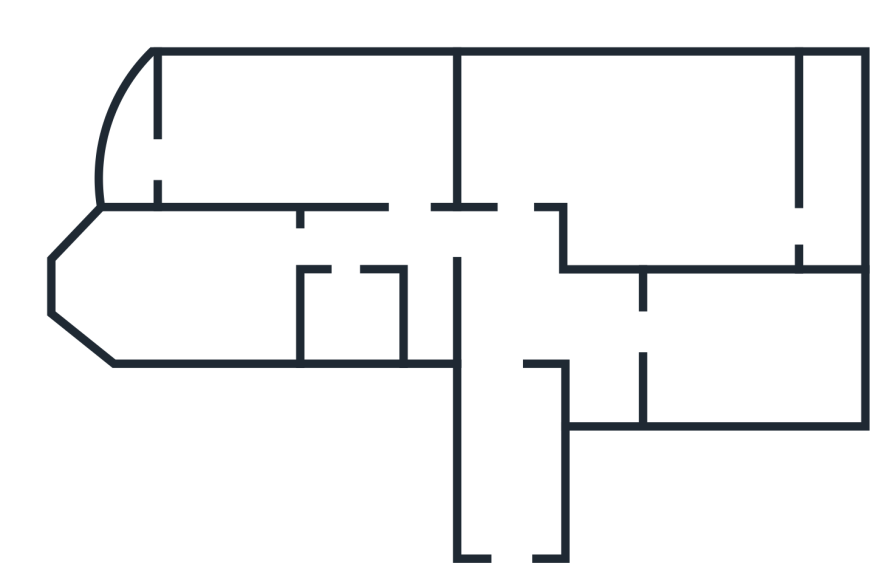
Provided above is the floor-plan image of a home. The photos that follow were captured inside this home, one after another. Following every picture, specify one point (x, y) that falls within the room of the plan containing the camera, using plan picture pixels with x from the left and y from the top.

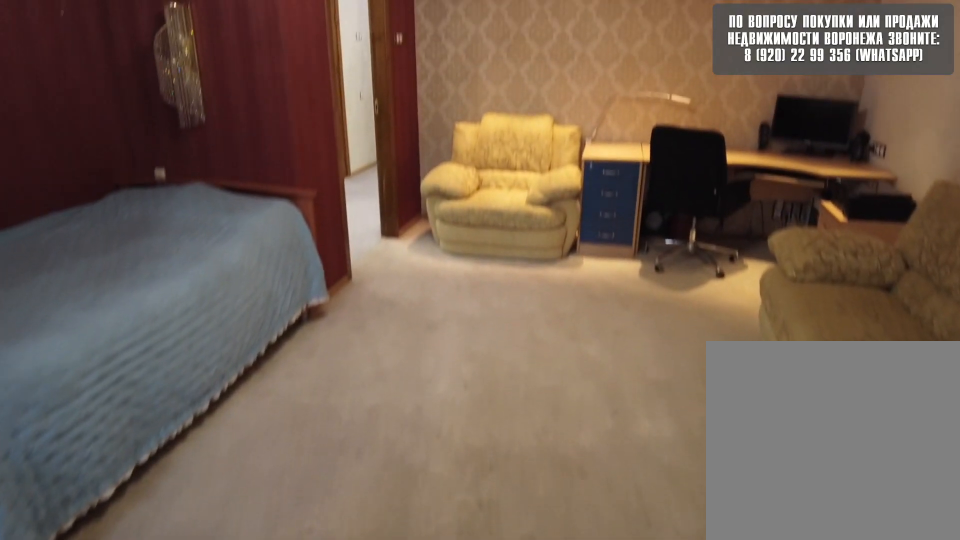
(707, 212)
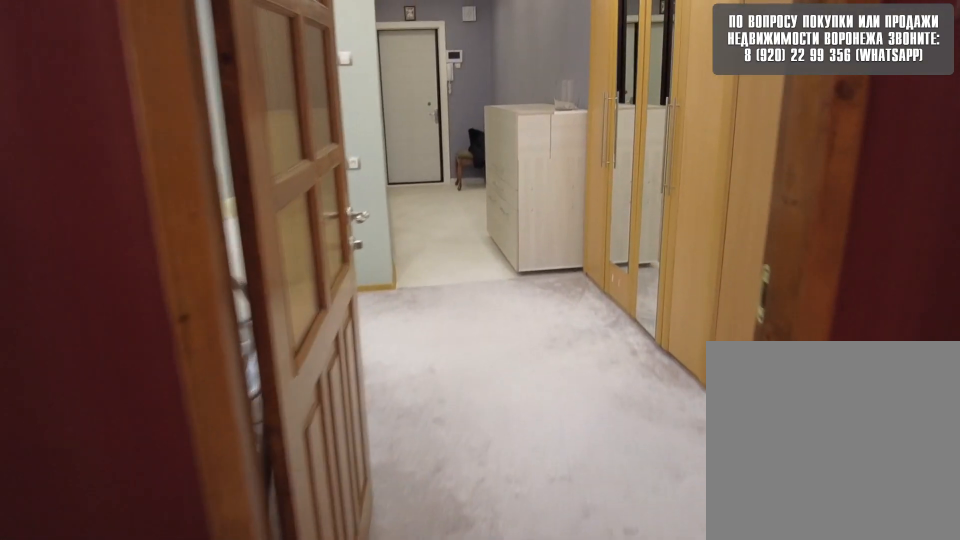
(512, 185)
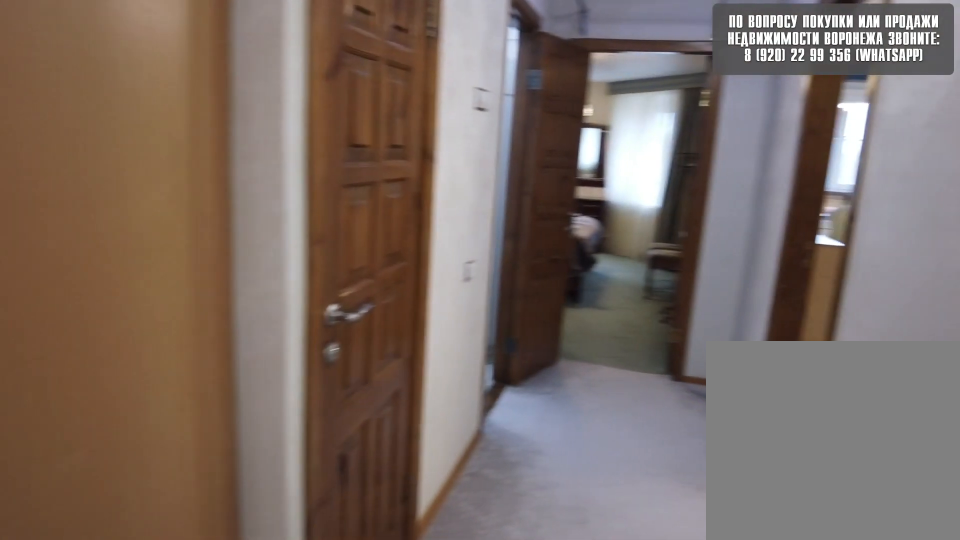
(512, 251)
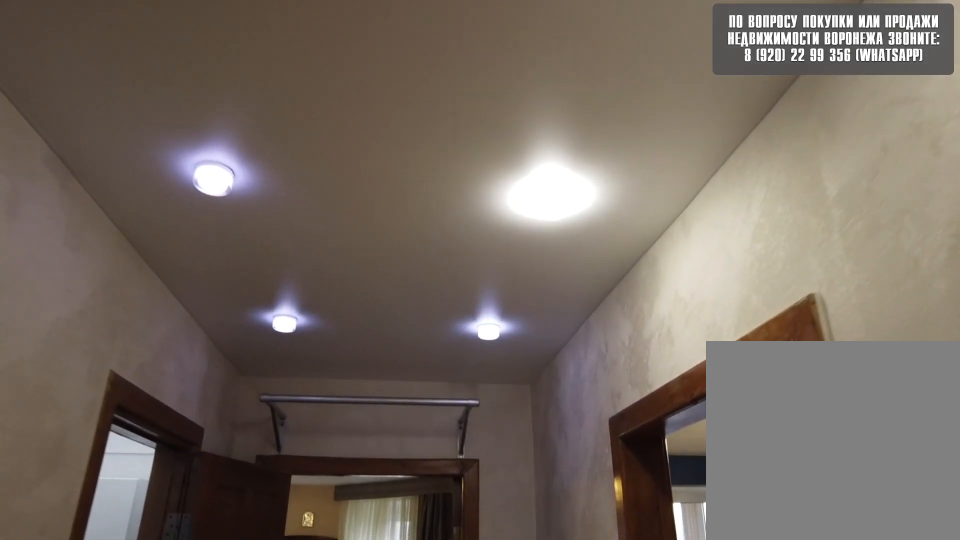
(512, 251)
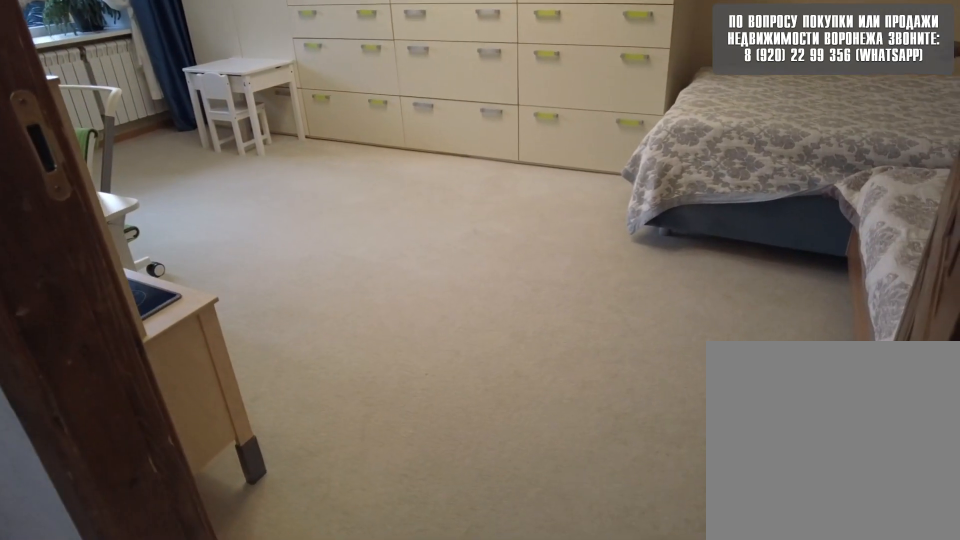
(407, 236)
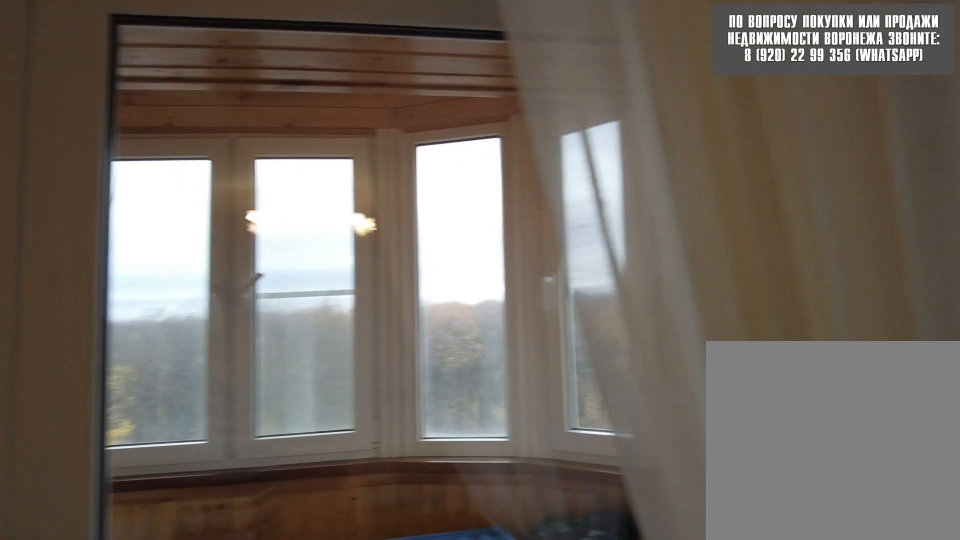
(368, 141)
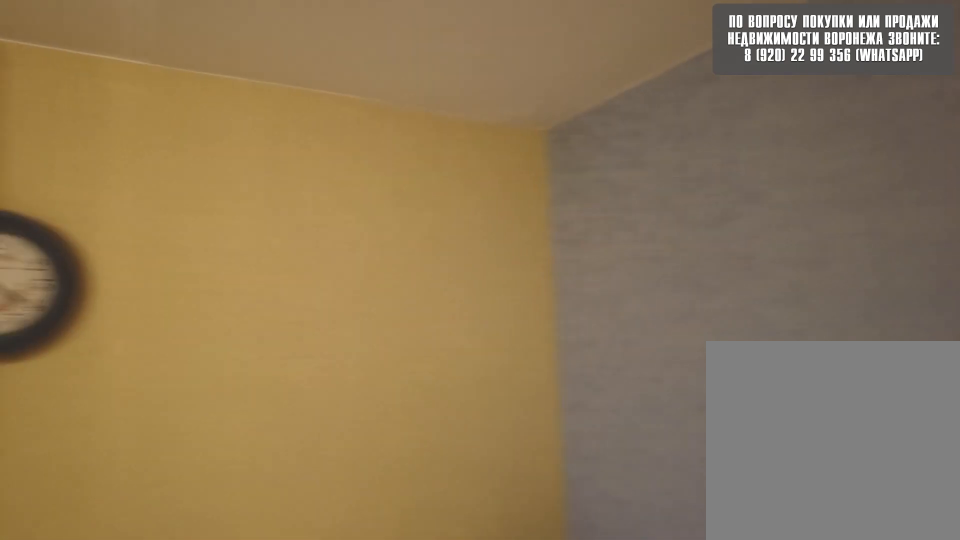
(368, 141)
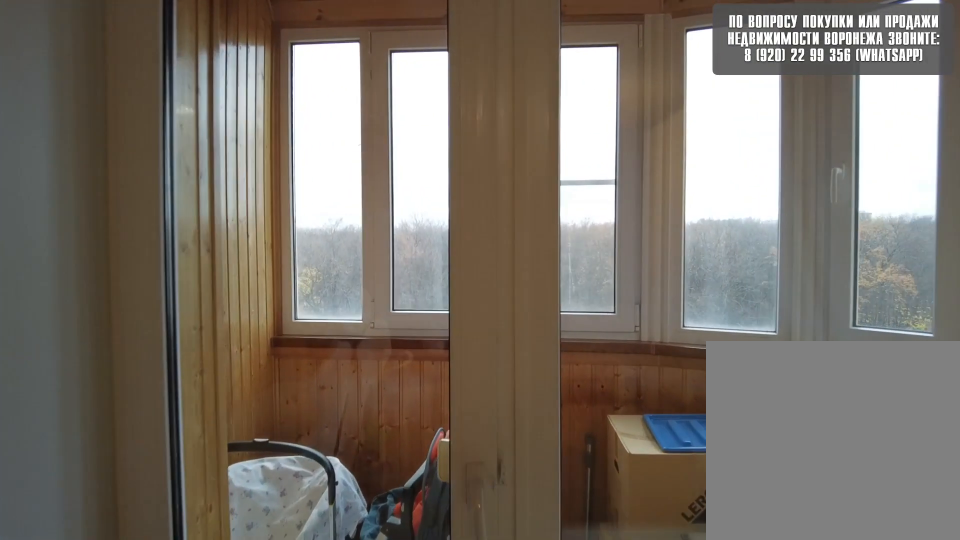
(218, 145)
